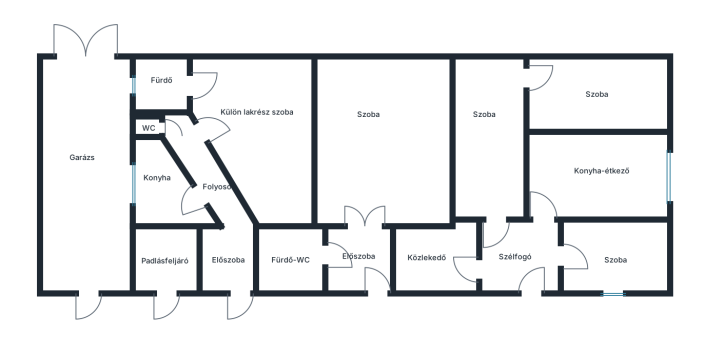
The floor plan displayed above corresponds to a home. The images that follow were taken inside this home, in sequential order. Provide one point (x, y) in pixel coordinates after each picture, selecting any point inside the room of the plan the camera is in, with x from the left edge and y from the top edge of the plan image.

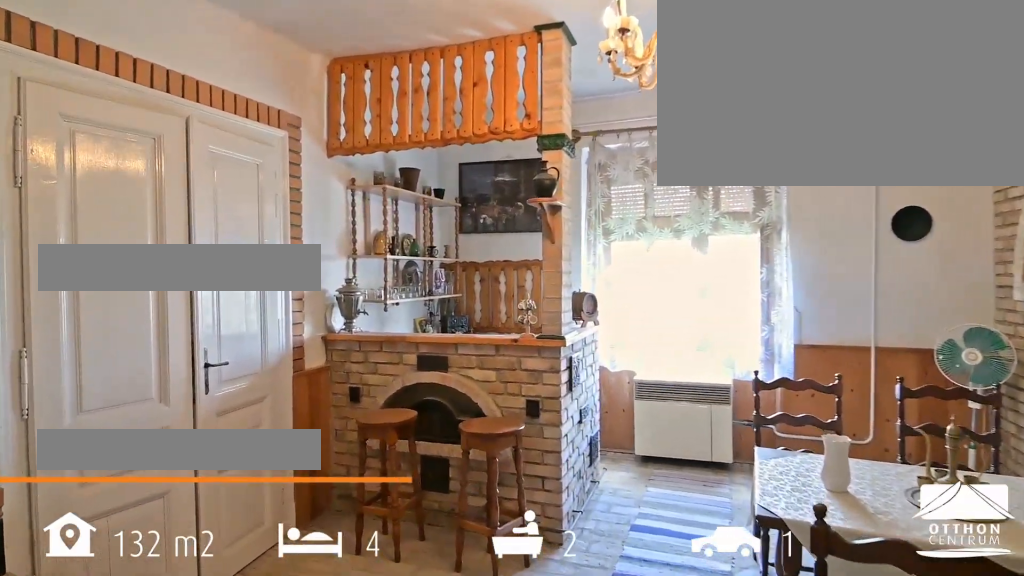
(377, 160)
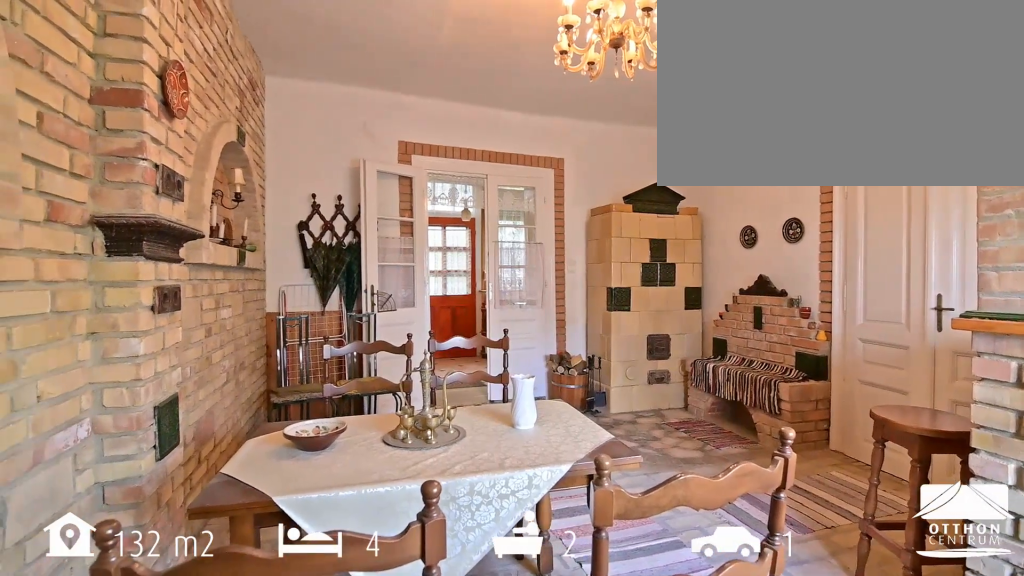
(377, 160)
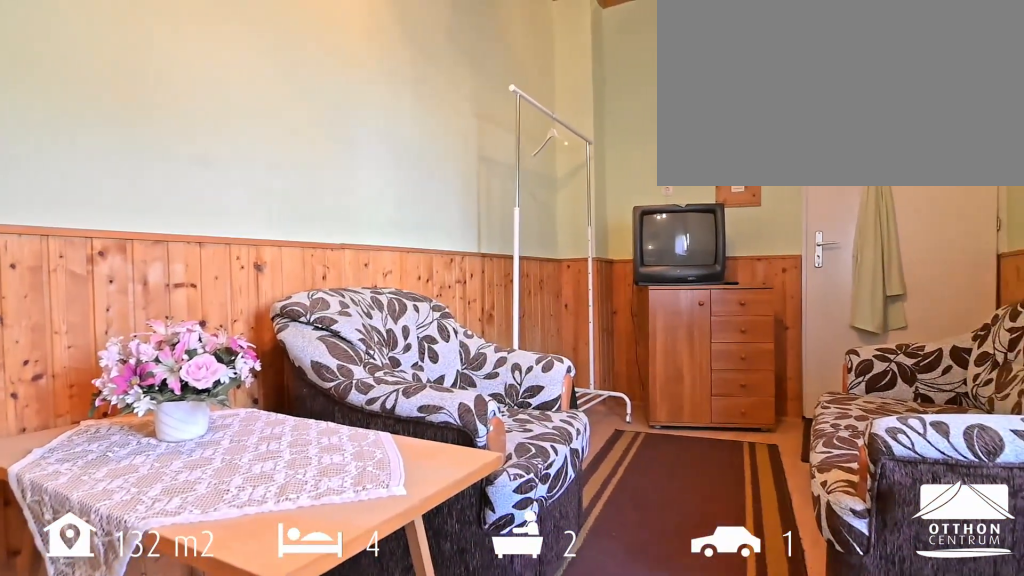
(597, 116)
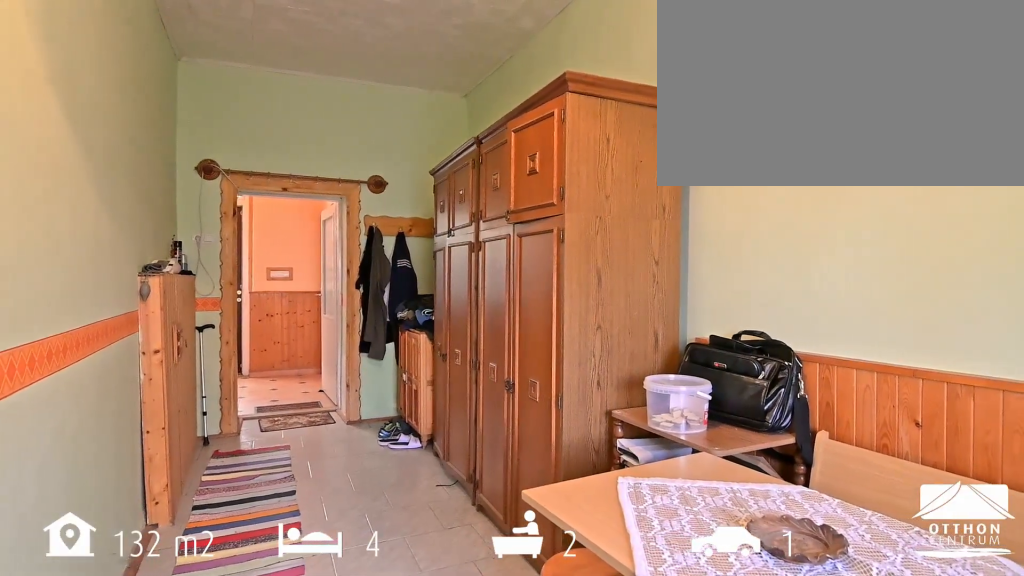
(486, 145)
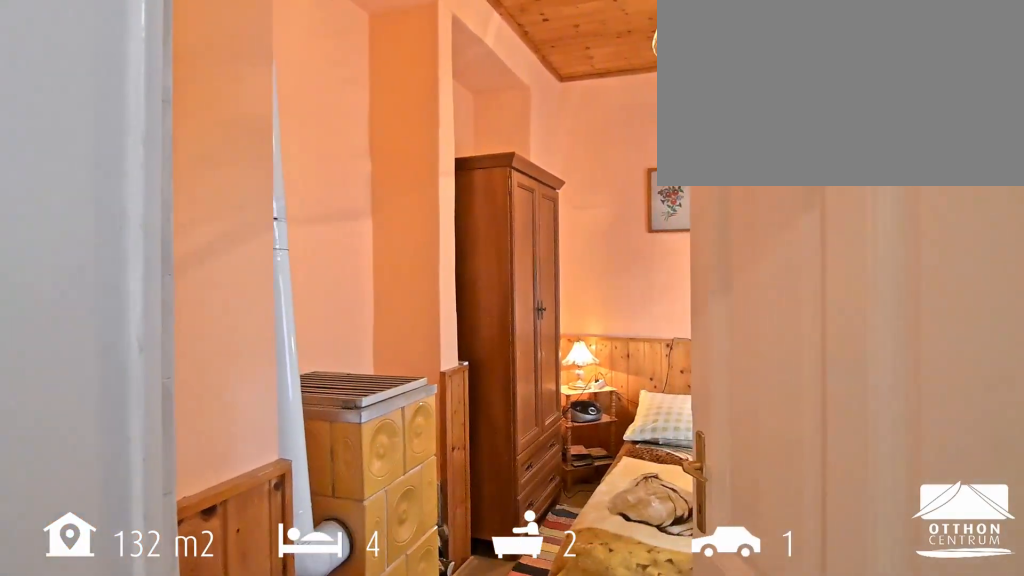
(615, 245)
